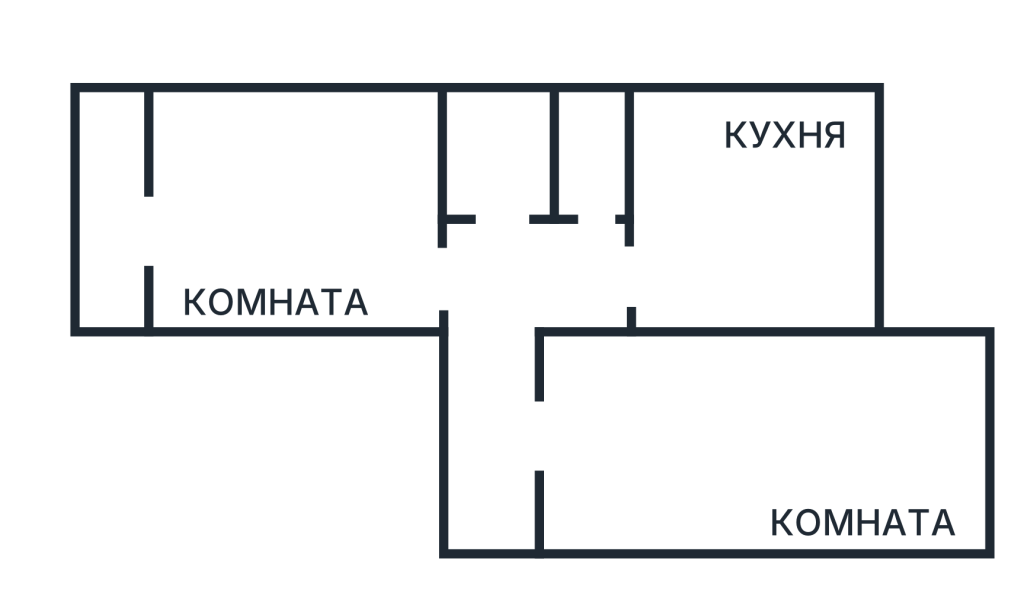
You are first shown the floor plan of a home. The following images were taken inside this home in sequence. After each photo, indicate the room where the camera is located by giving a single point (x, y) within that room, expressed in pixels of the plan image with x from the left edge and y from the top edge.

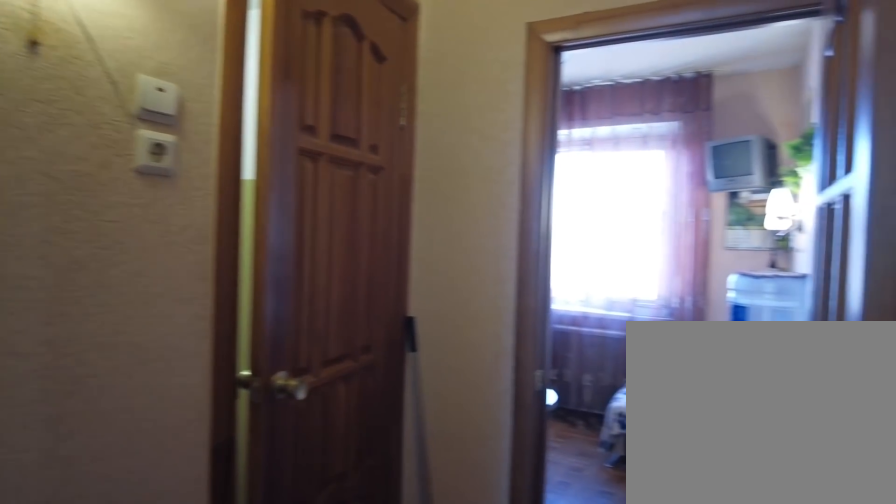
(503, 361)
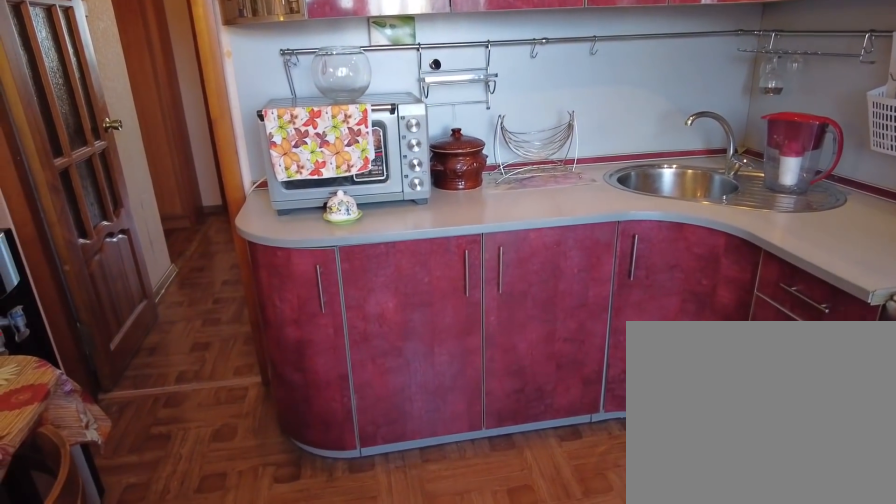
(690, 281)
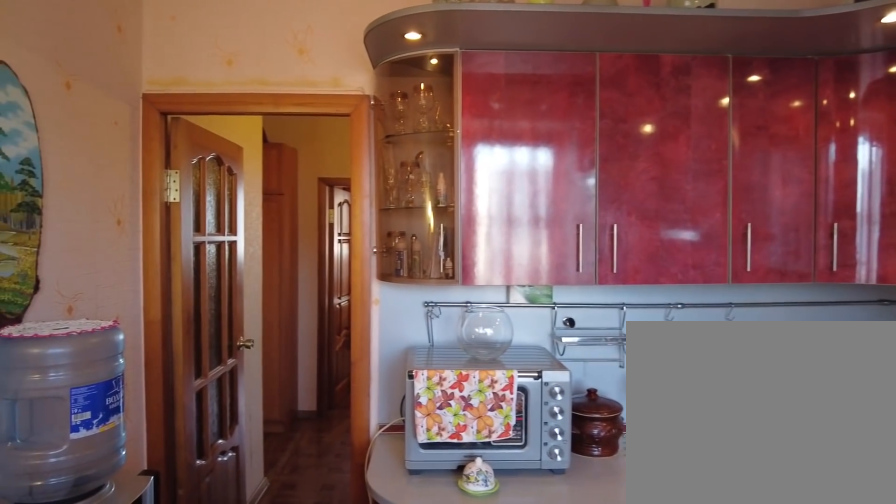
(689, 281)
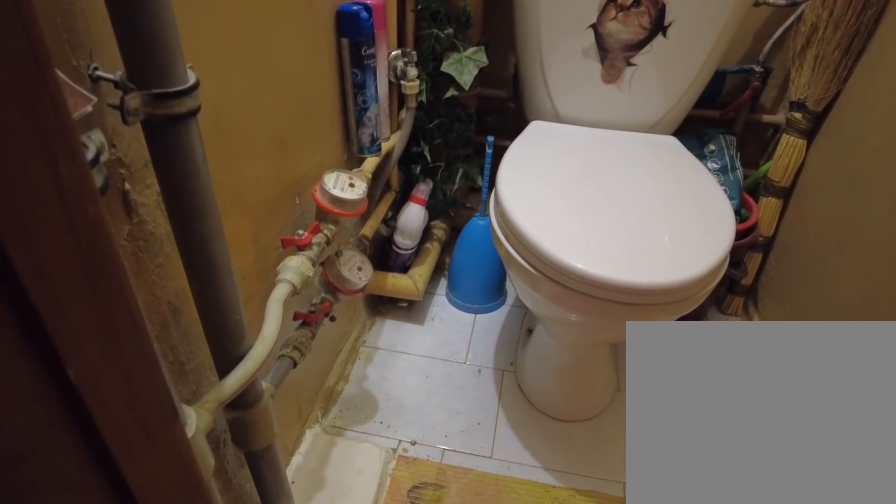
(595, 277)
